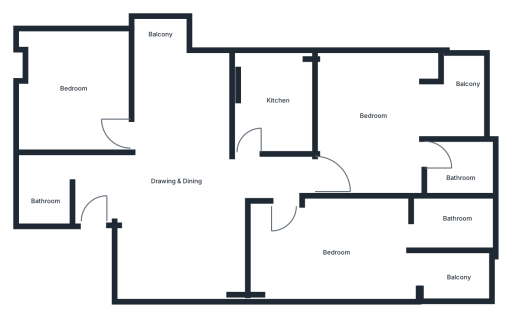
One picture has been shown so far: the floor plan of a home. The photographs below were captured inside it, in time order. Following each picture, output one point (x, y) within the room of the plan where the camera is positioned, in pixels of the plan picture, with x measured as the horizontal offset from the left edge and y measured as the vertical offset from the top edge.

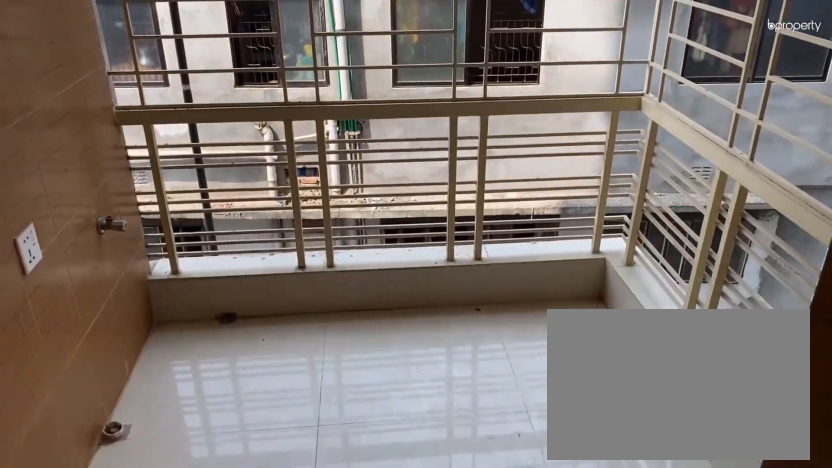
(453, 273)
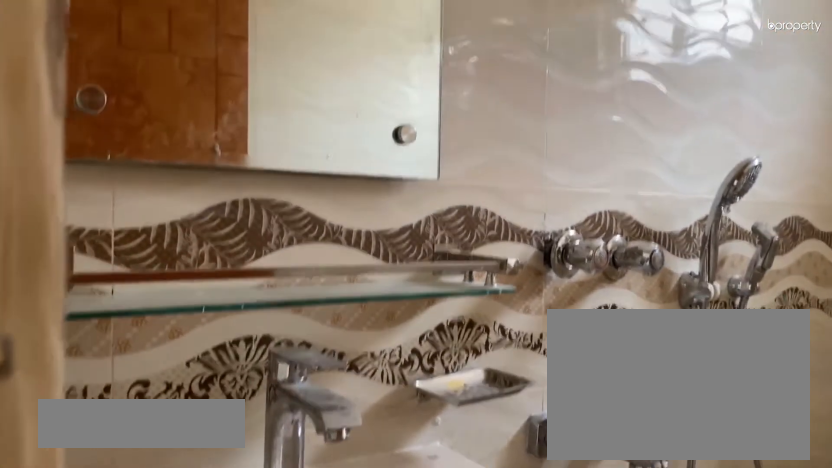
(445, 224)
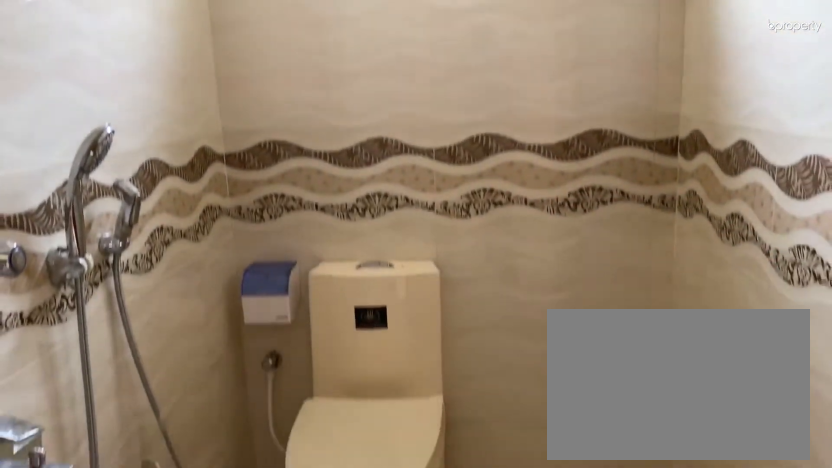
(445, 224)
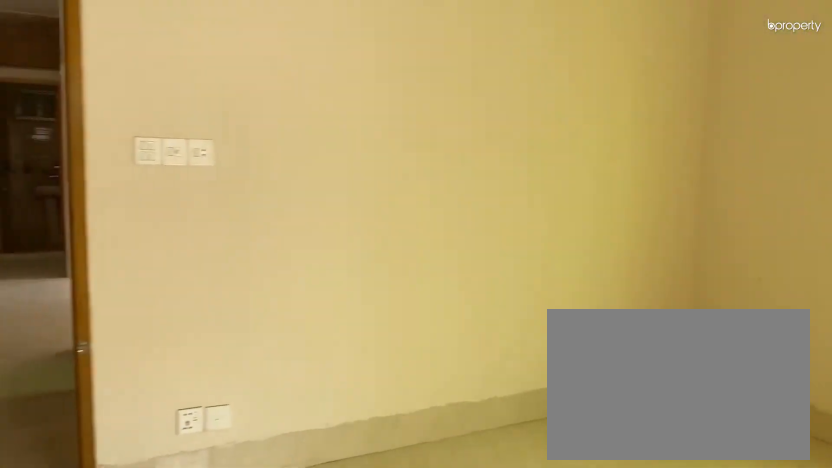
(382, 130)
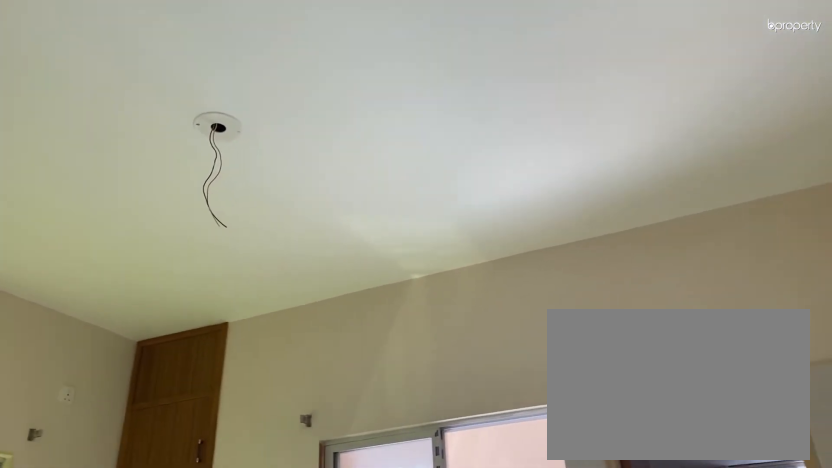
(382, 130)
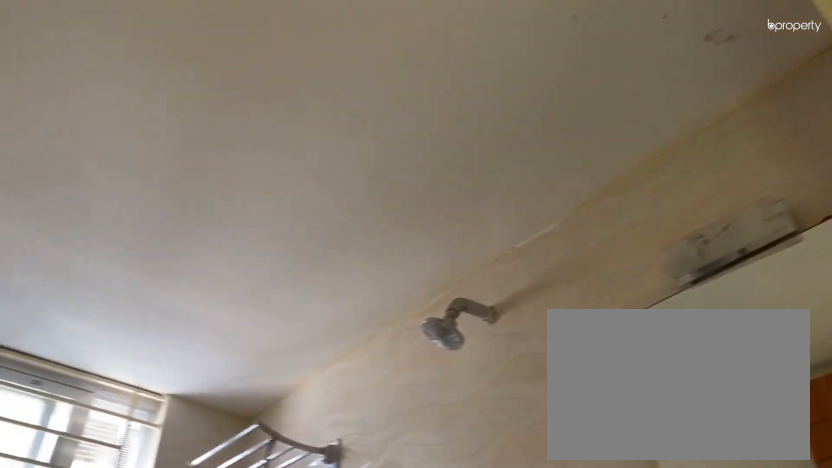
(457, 168)
